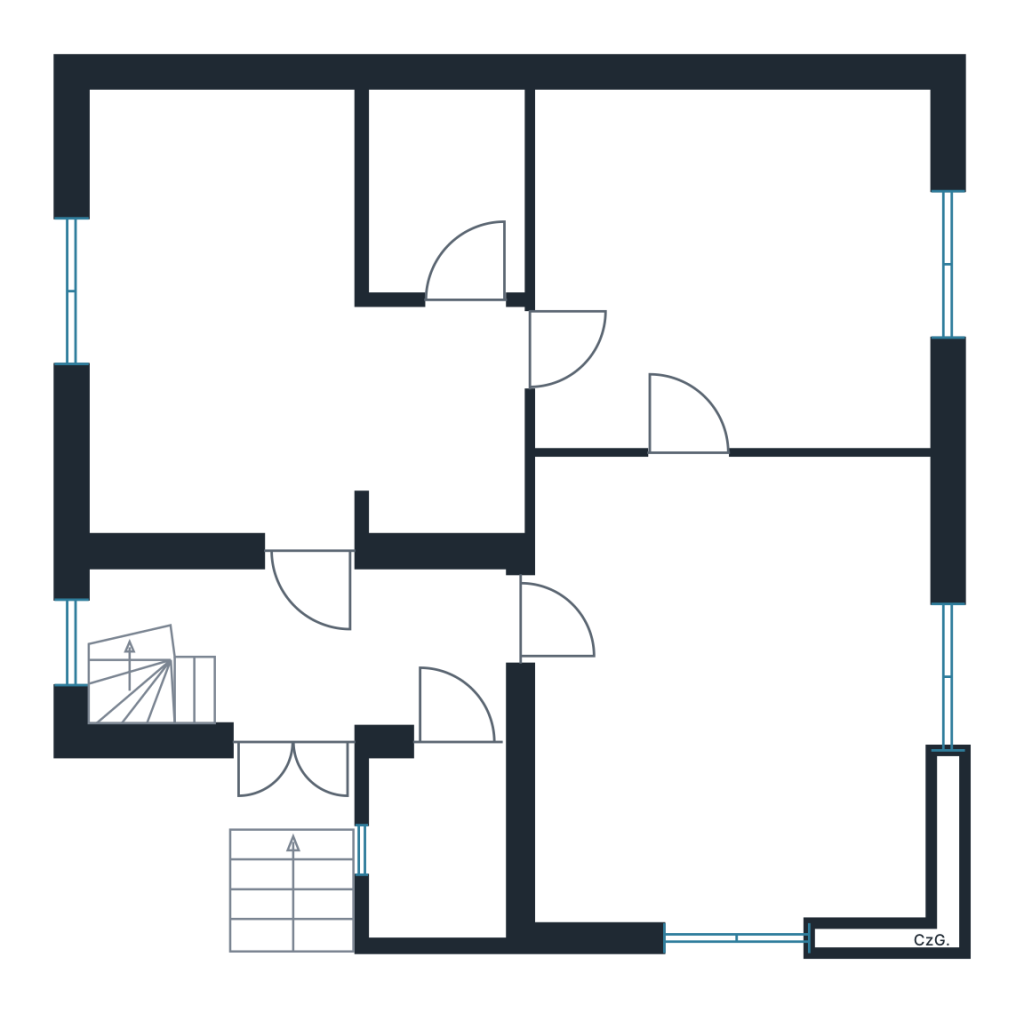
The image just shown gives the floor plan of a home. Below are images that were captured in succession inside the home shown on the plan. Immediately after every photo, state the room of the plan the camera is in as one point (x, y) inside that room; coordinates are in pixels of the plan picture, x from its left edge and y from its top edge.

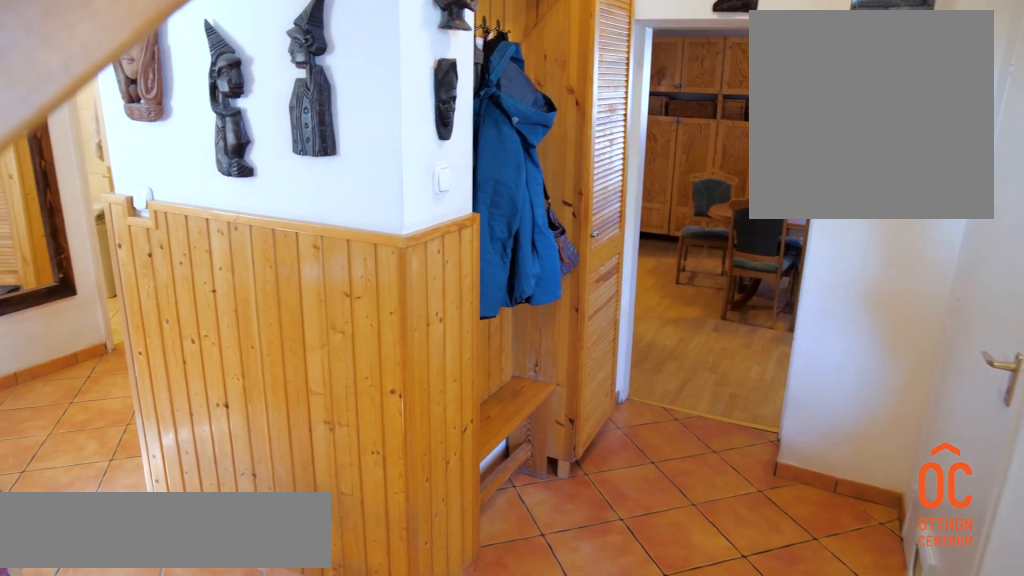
(298, 642)
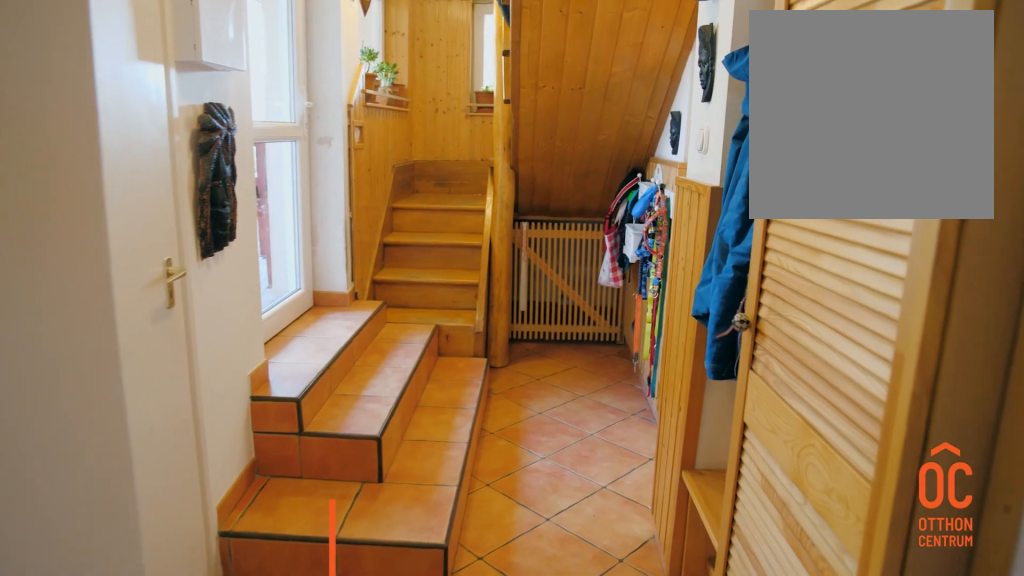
(298, 644)
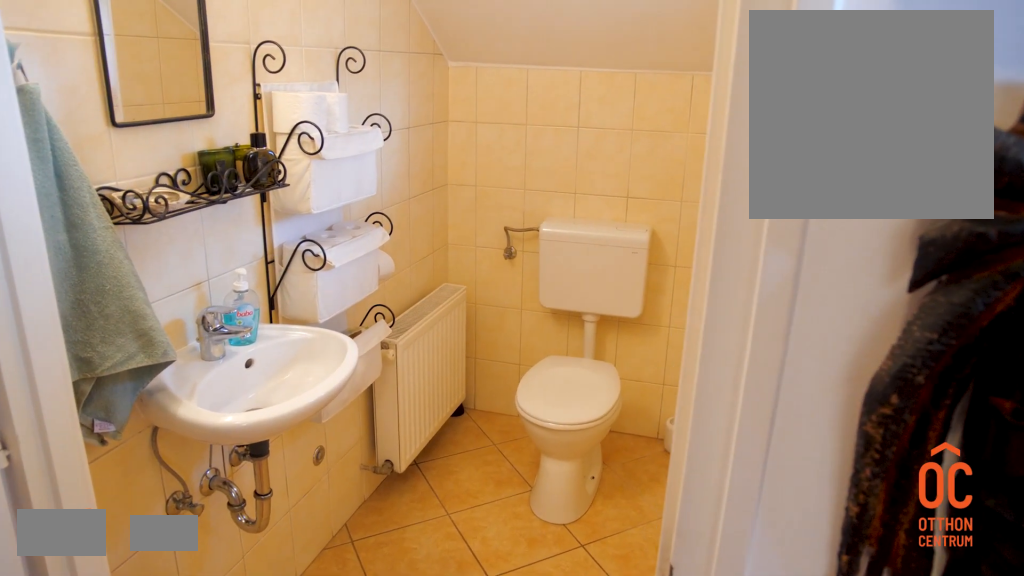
(442, 861)
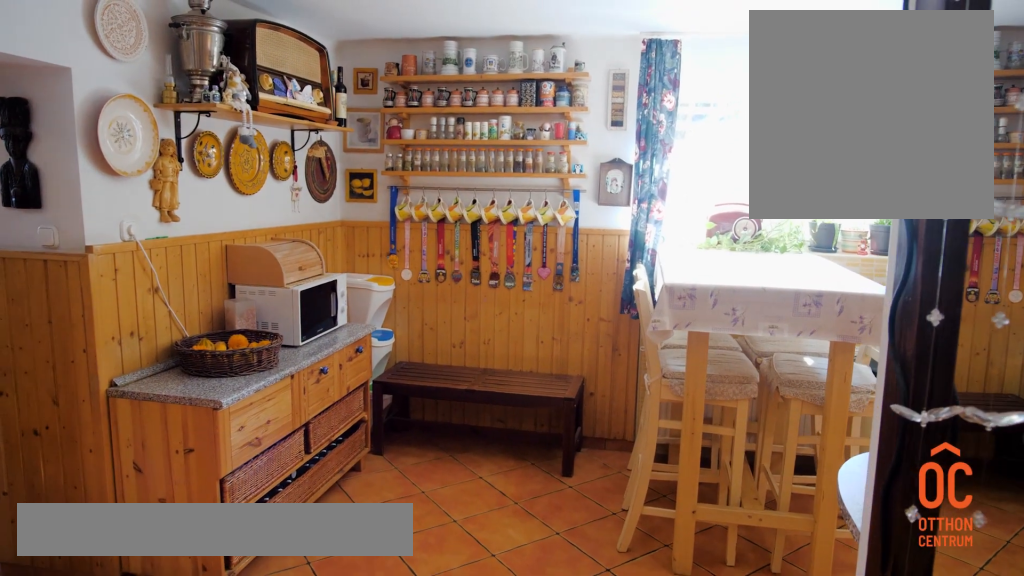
(220, 326)
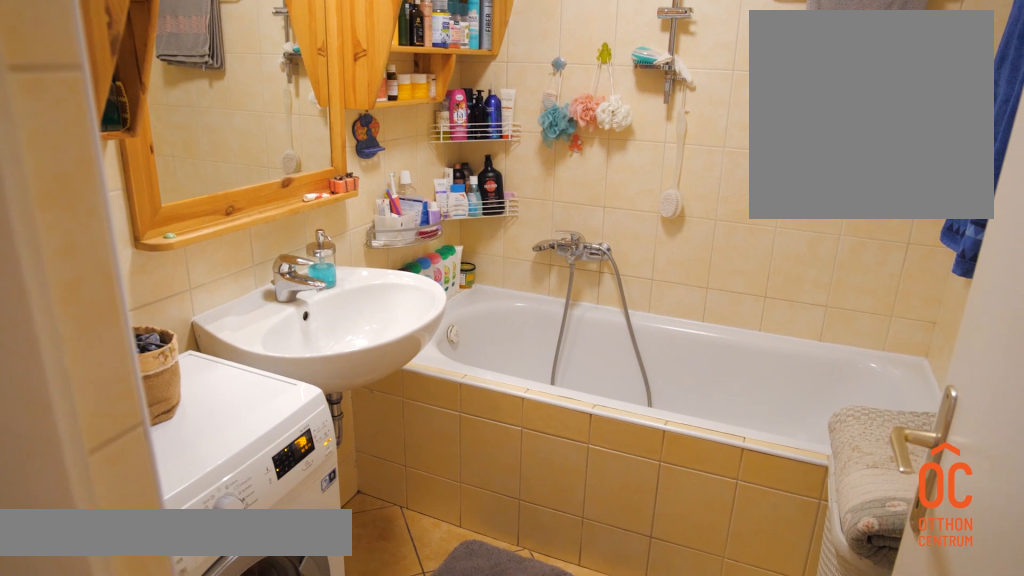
(438, 203)
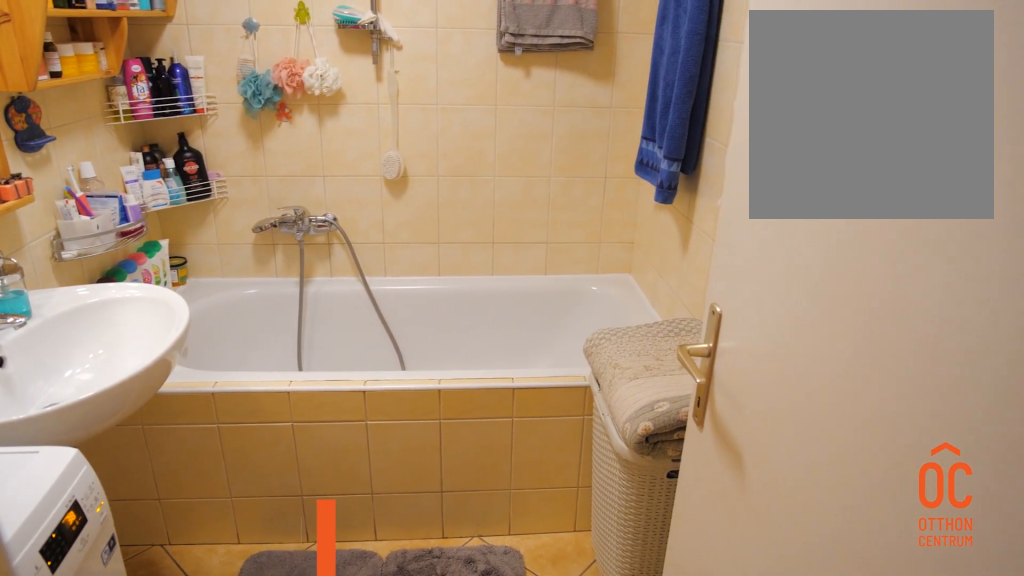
(438, 203)
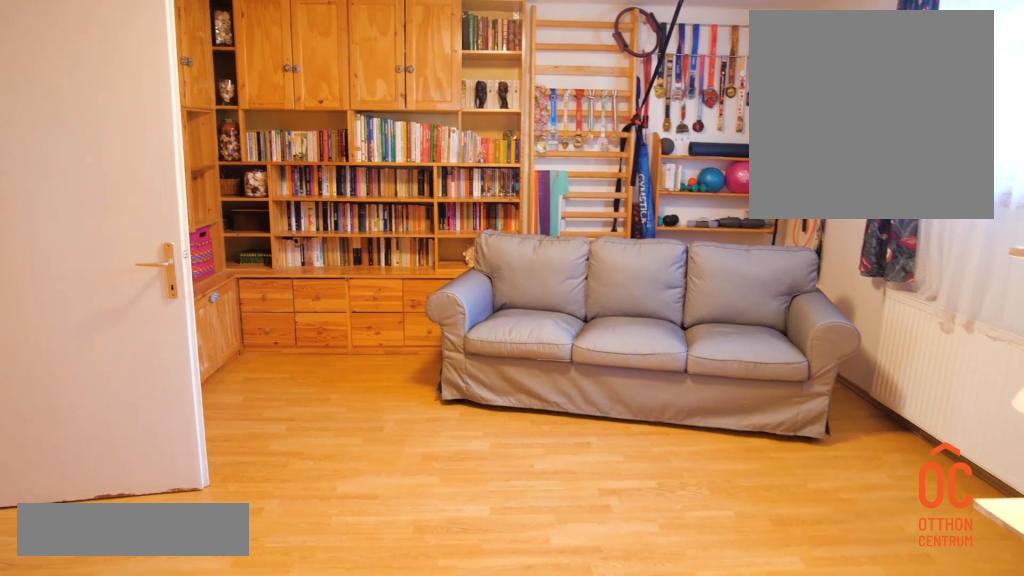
(752, 276)
